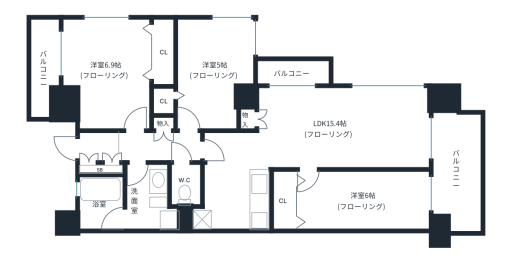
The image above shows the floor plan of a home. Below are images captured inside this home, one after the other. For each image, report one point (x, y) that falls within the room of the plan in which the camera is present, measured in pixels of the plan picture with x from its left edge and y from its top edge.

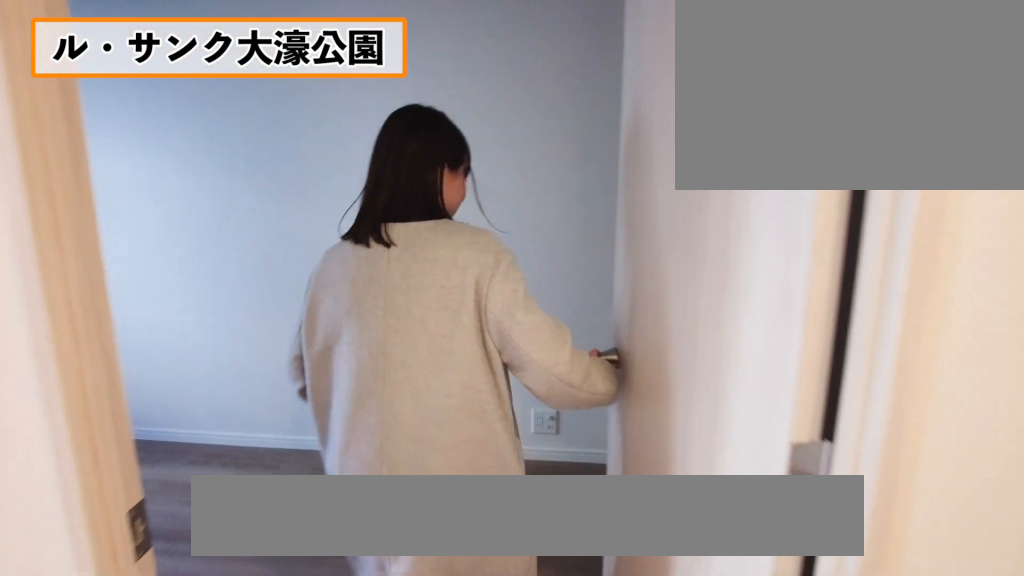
(363, 200)
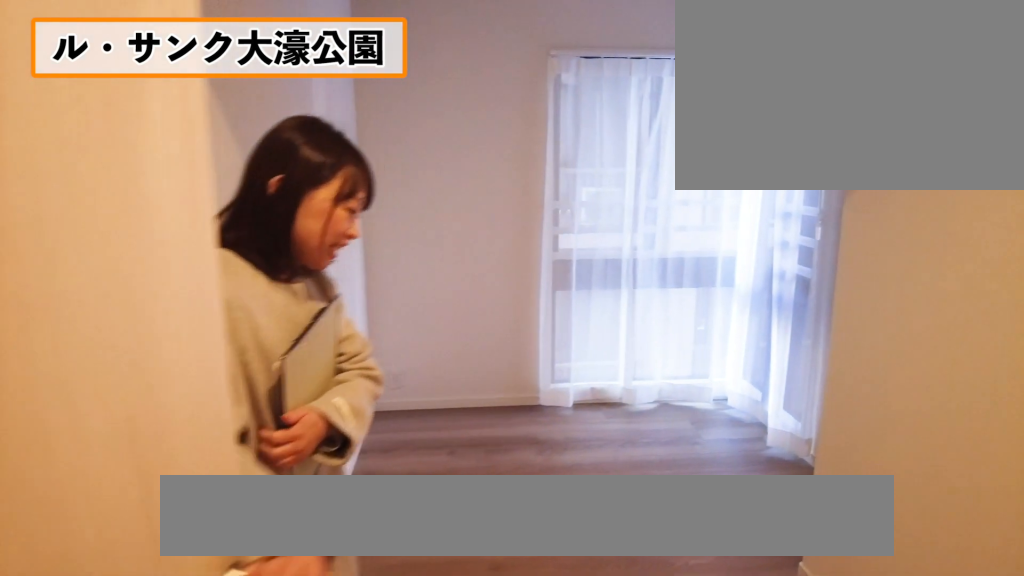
(213, 71)
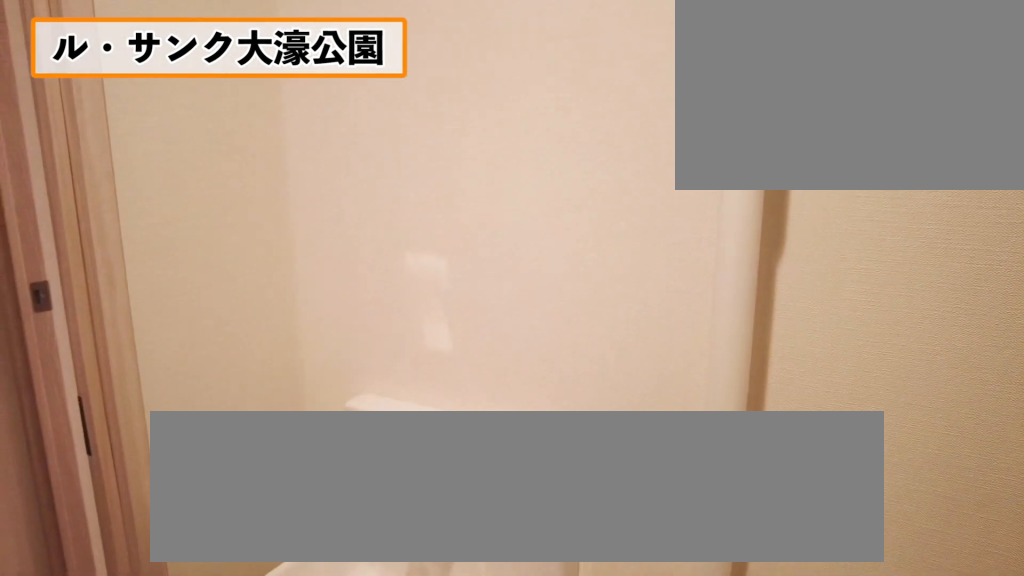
(187, 188)
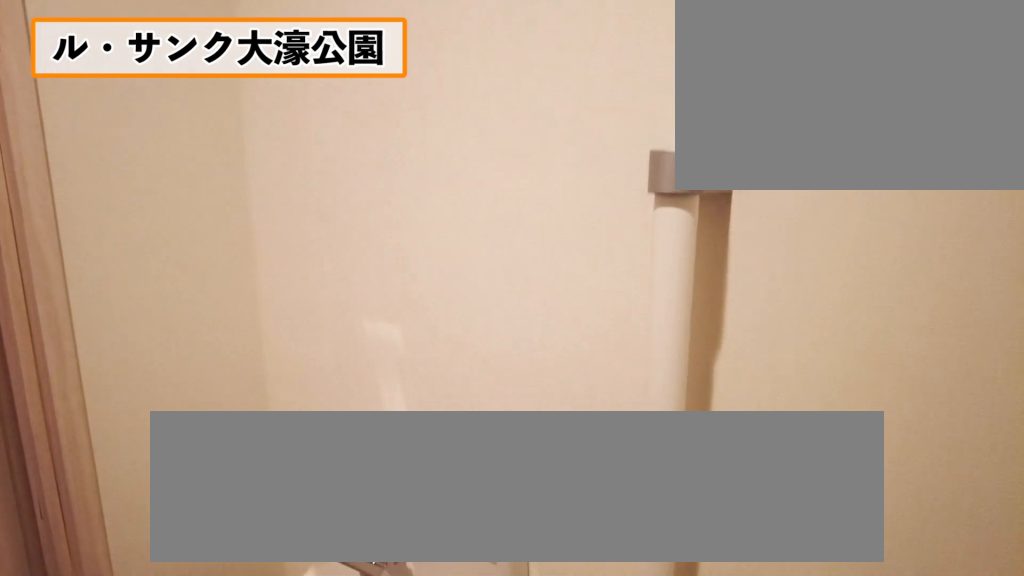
(187, 188)
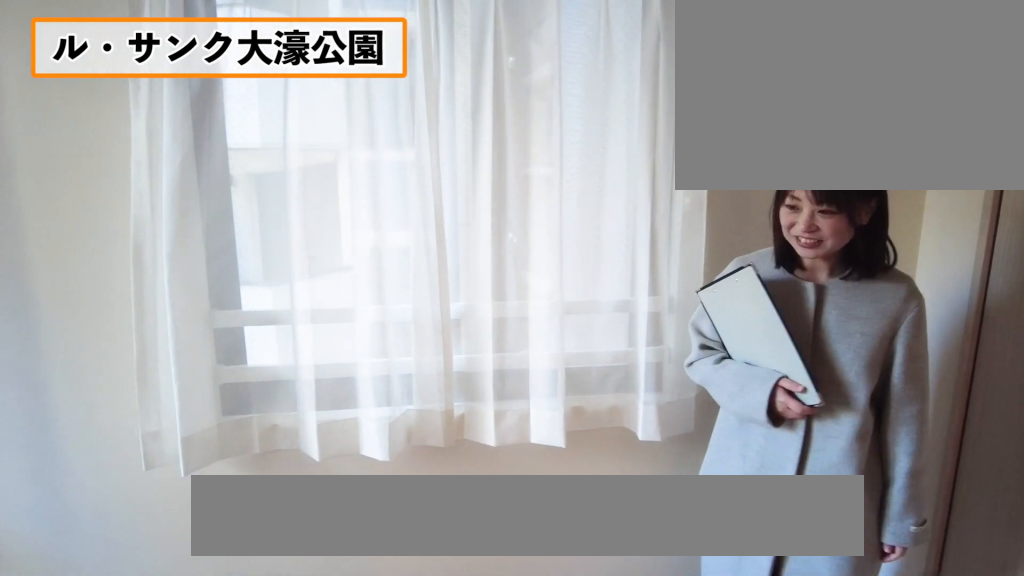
(106, 69)
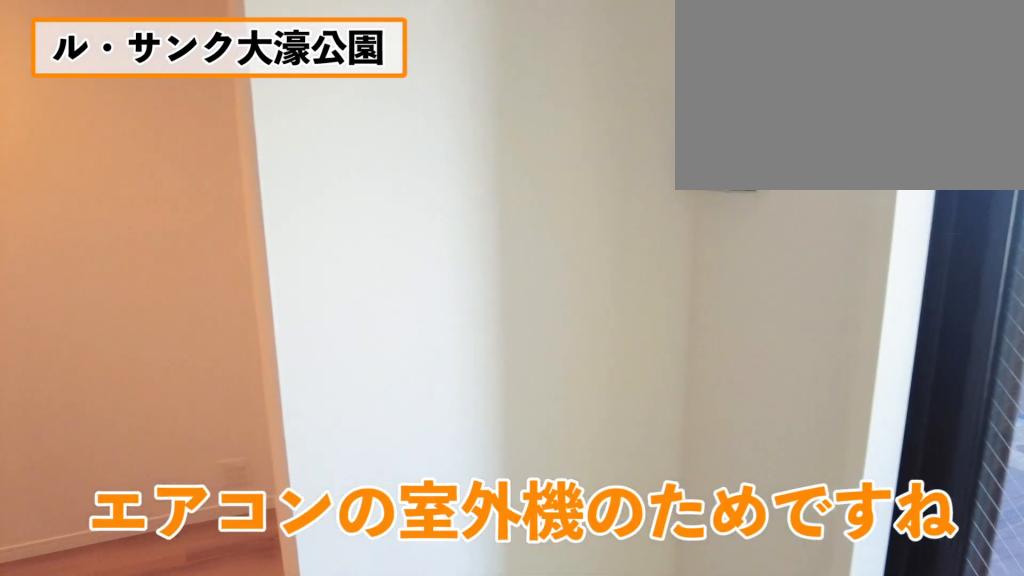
(106, 69)
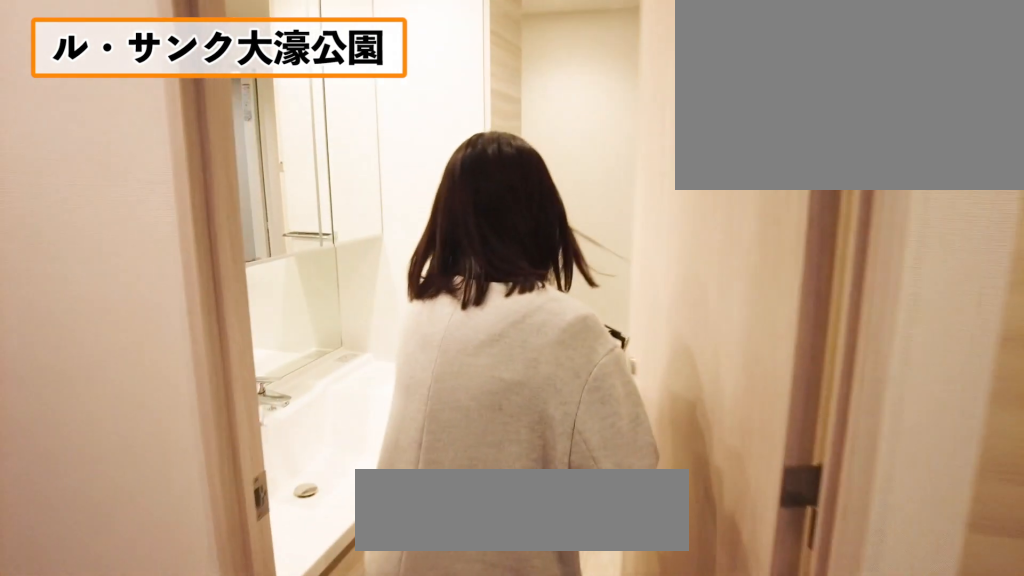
(142, 188)
